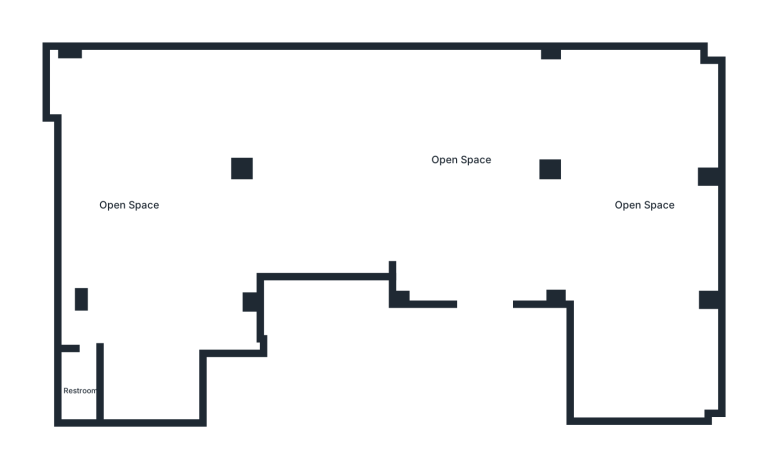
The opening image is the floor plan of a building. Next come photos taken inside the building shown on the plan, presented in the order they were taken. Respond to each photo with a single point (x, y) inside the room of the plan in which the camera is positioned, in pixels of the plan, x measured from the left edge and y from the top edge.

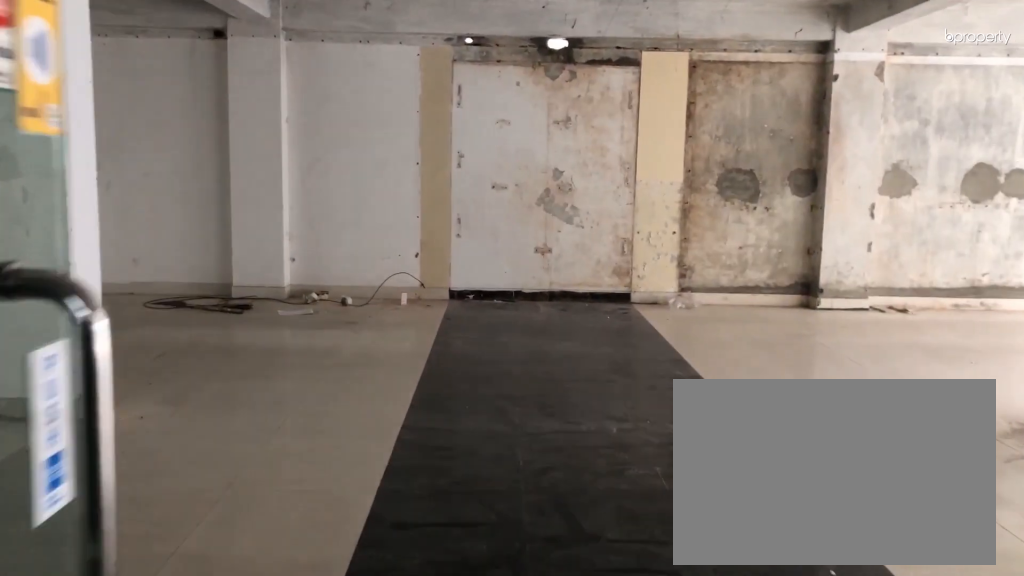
(487, 285)
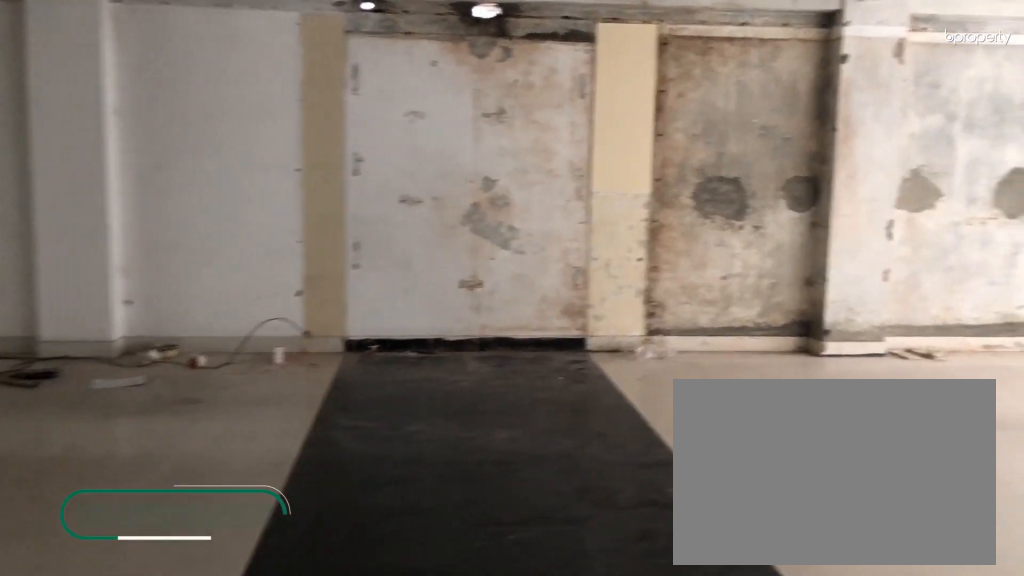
(463, 162)
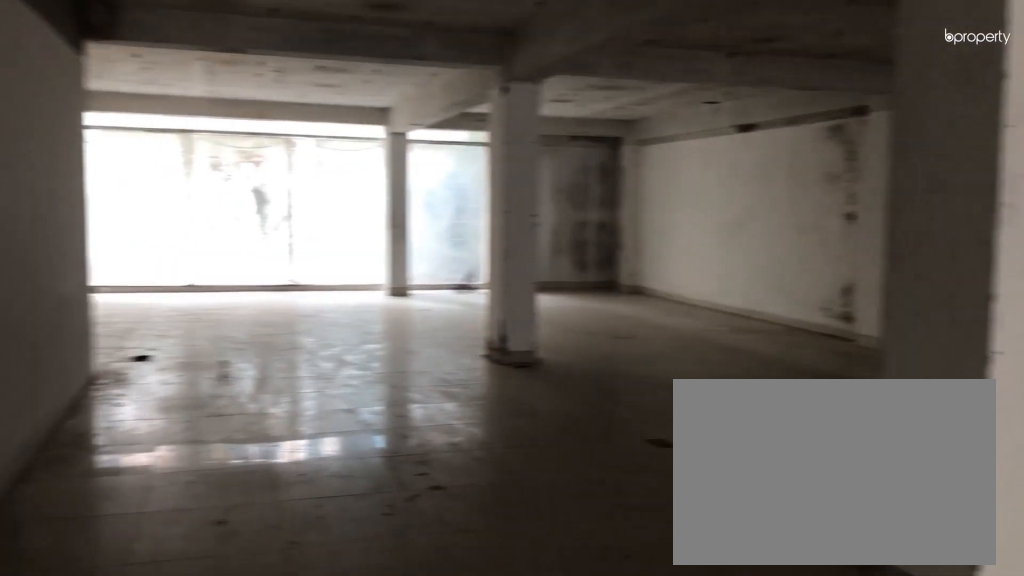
(463, 162)
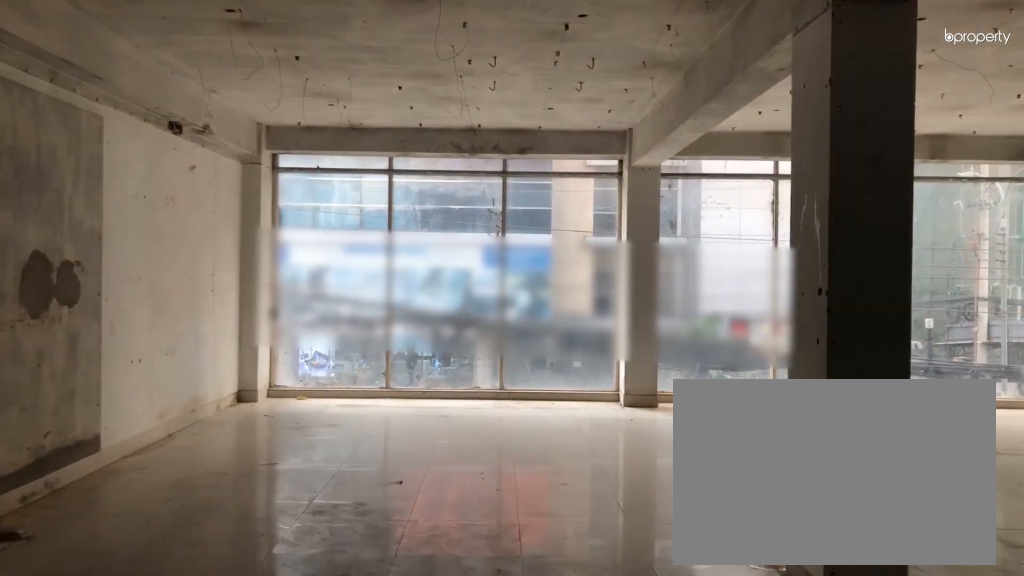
(641, 206)
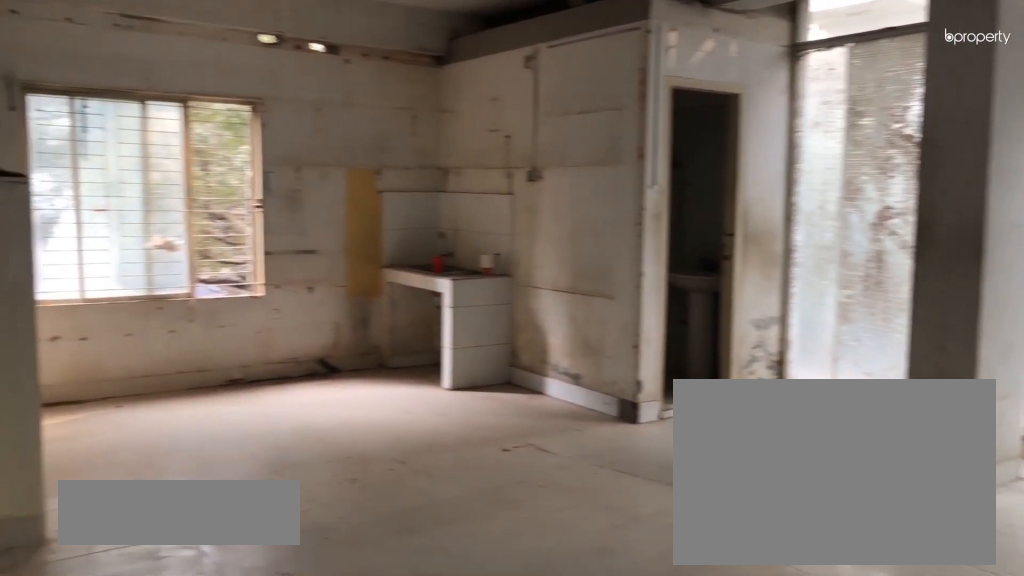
(127, 207)
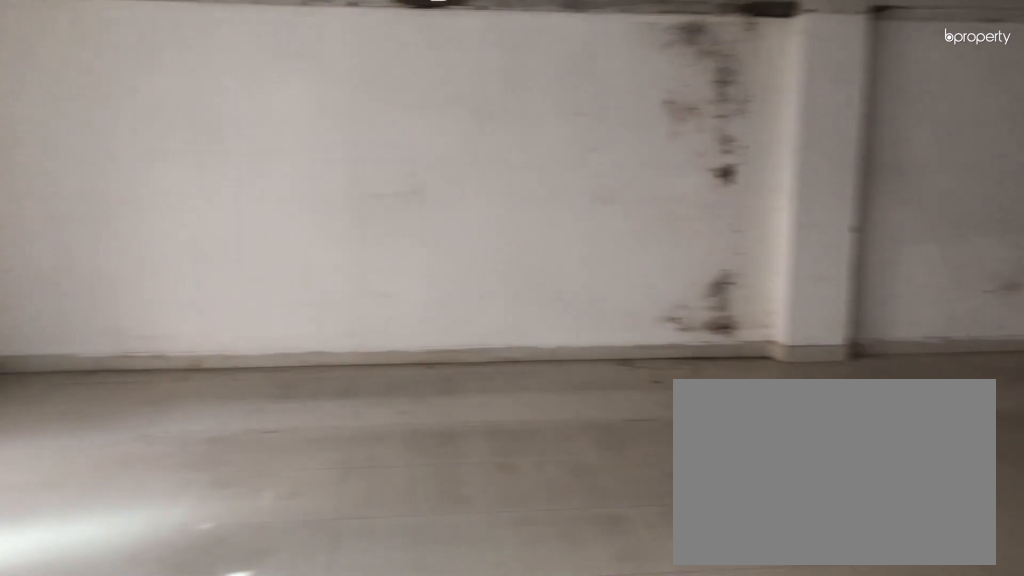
(127, 207)
